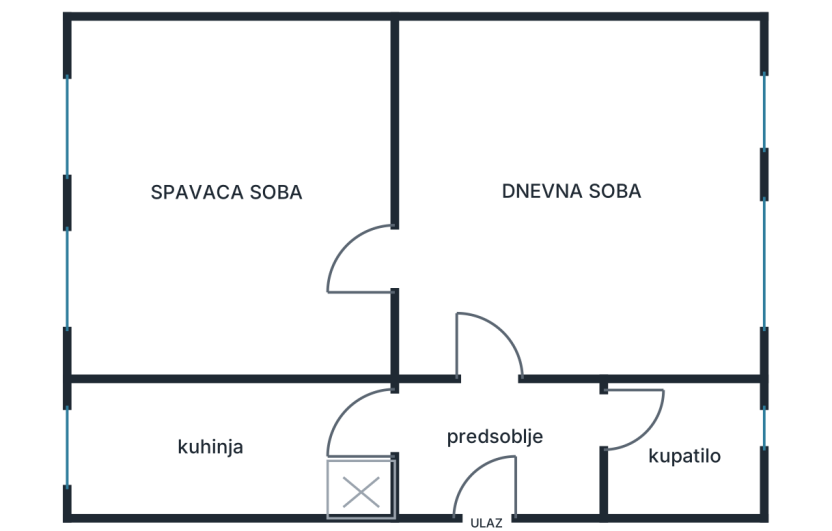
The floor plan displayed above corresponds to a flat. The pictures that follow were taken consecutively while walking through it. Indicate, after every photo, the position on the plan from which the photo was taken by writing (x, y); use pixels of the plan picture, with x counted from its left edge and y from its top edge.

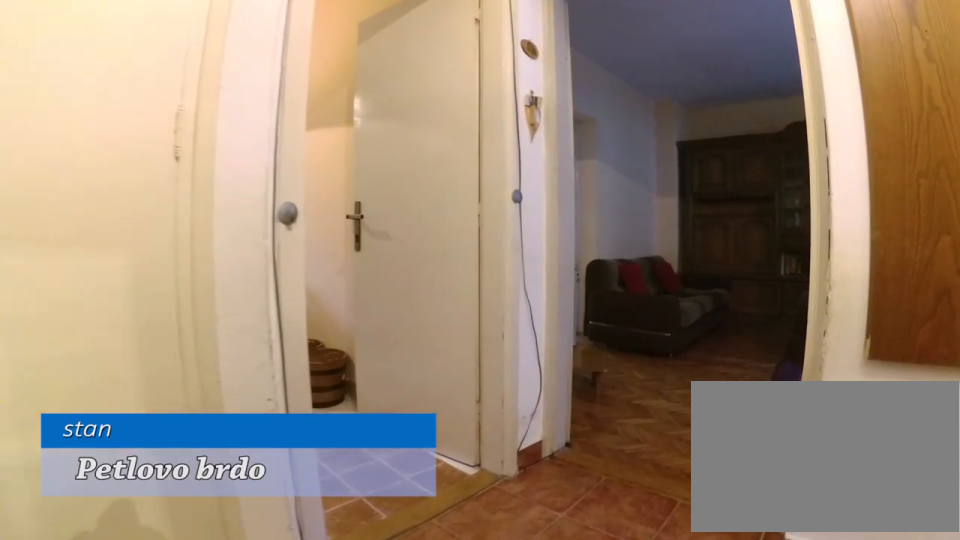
(502, 476)
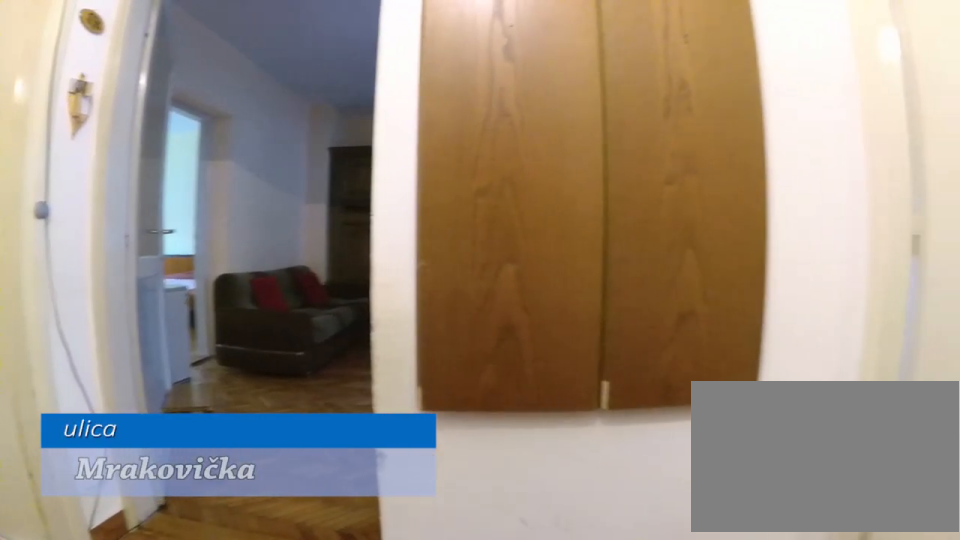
(501, 463)
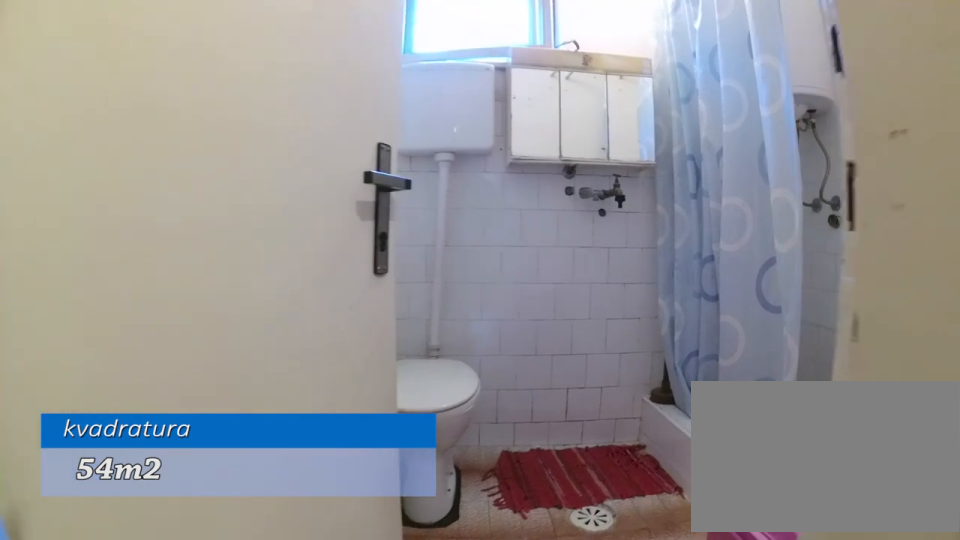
(583, 428)
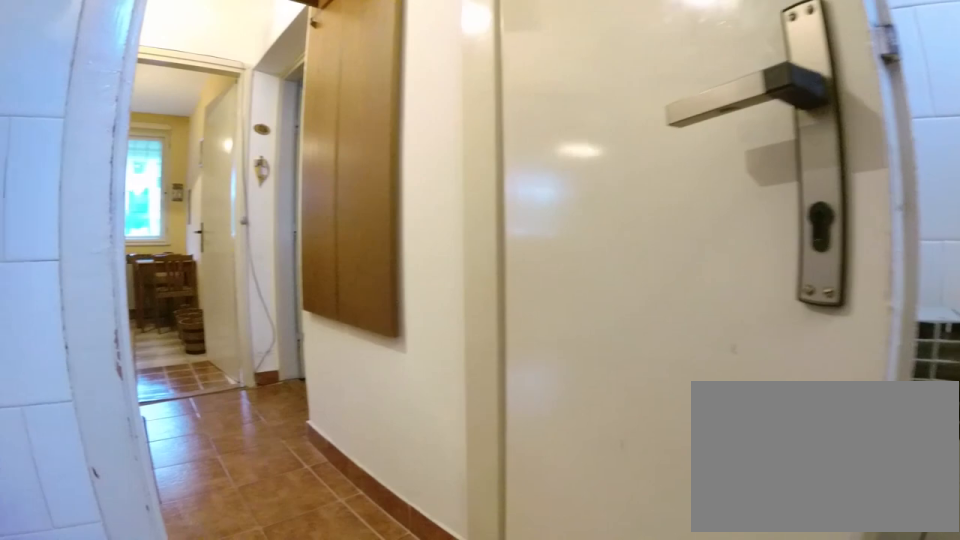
(671, 435)
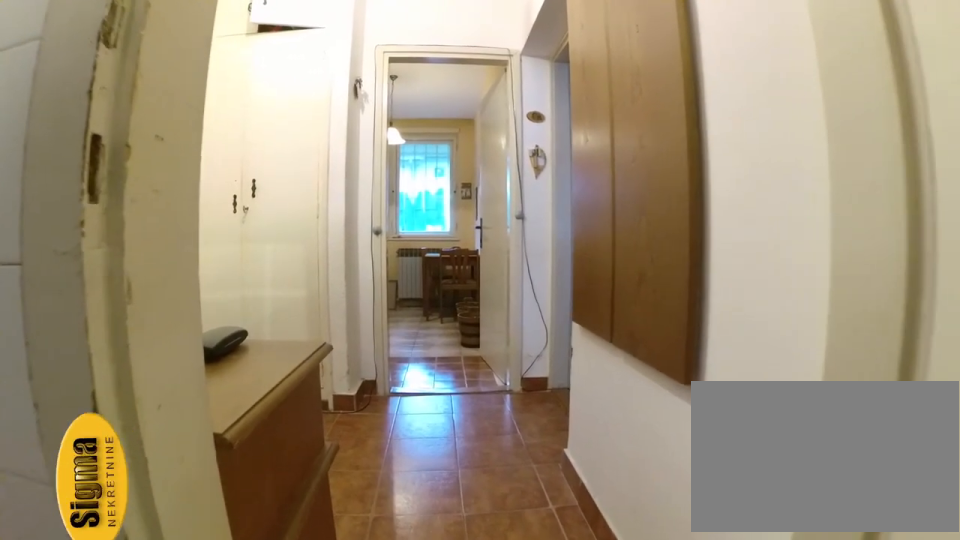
(638, 434)
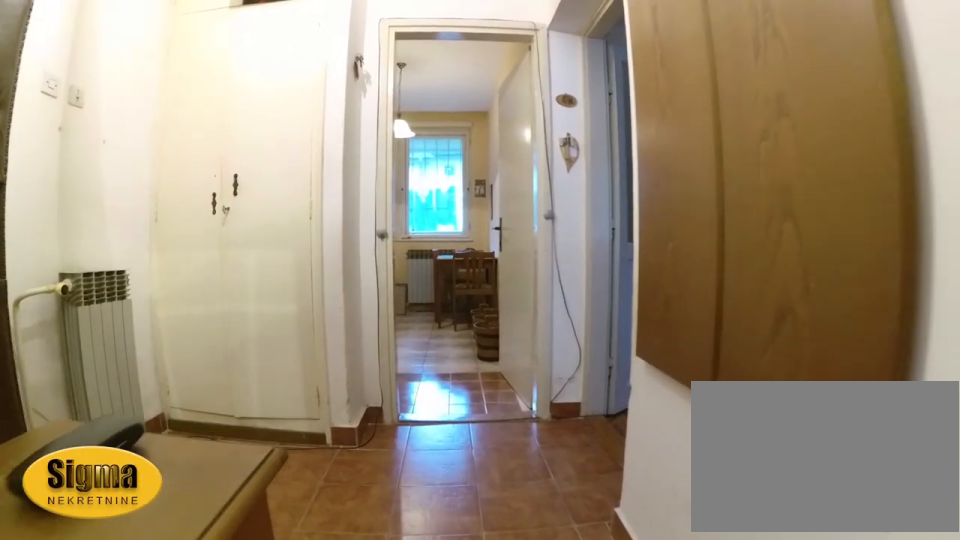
(611, 434)
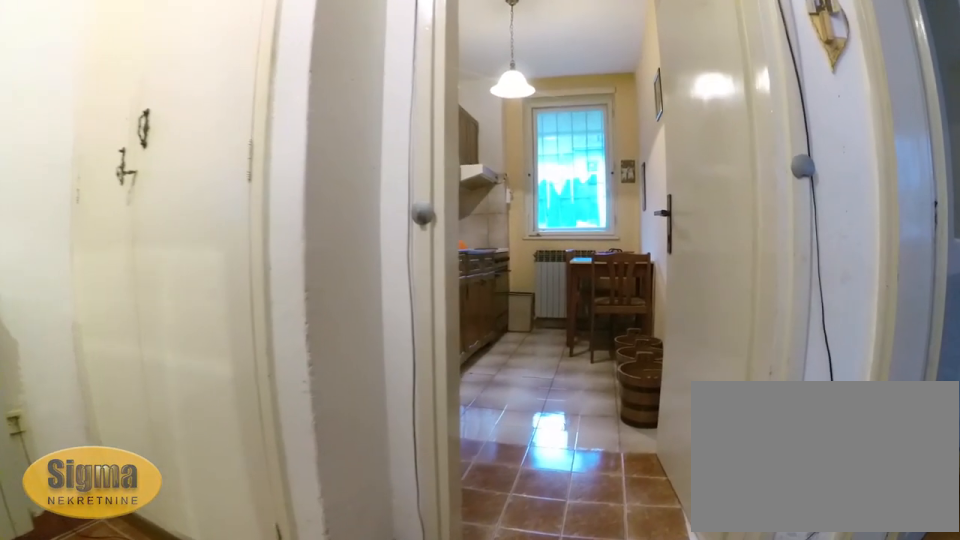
(523, 435)
